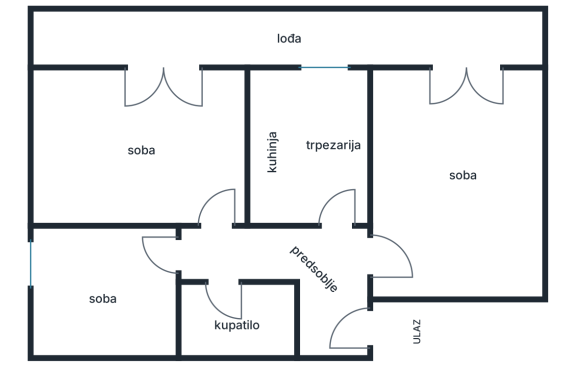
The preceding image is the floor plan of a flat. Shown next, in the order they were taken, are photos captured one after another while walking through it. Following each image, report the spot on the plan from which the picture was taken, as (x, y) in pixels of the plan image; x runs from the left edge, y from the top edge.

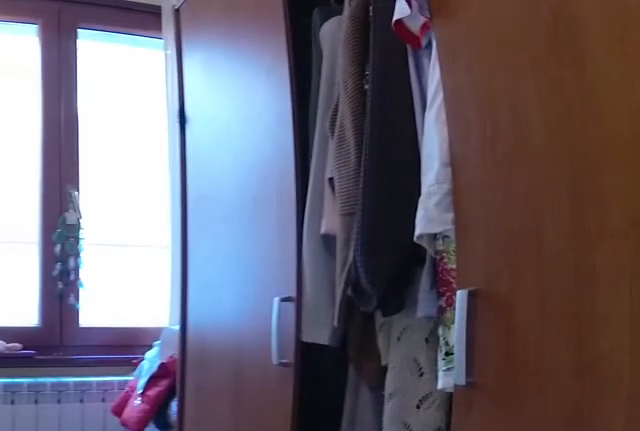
(153, 253)
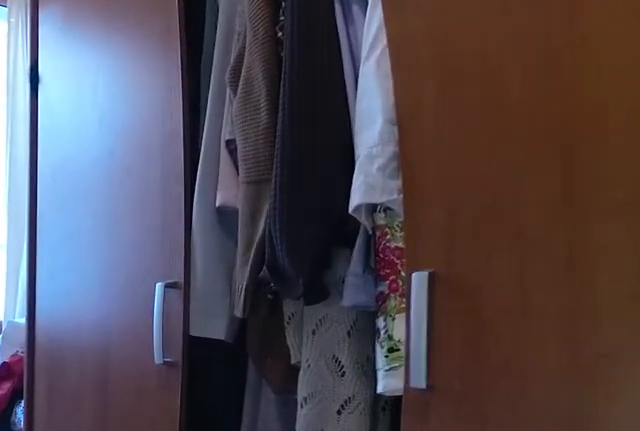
(140, 254)
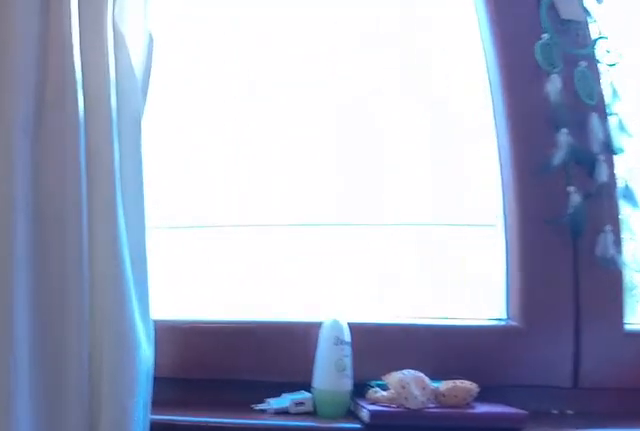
(93, 253)
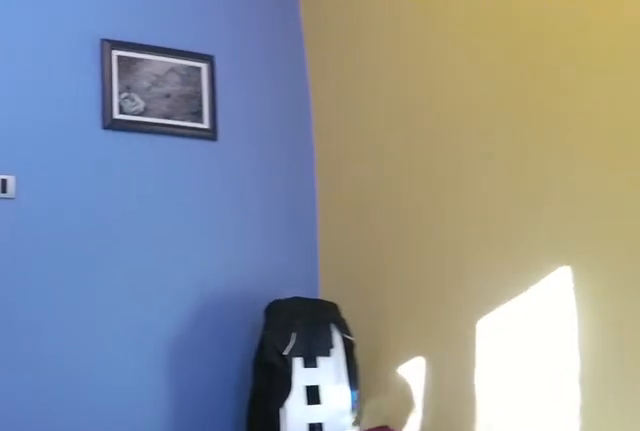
(78, 253)
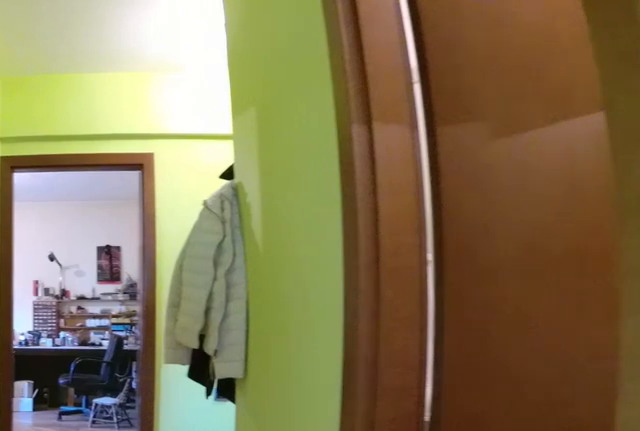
(185, 254)
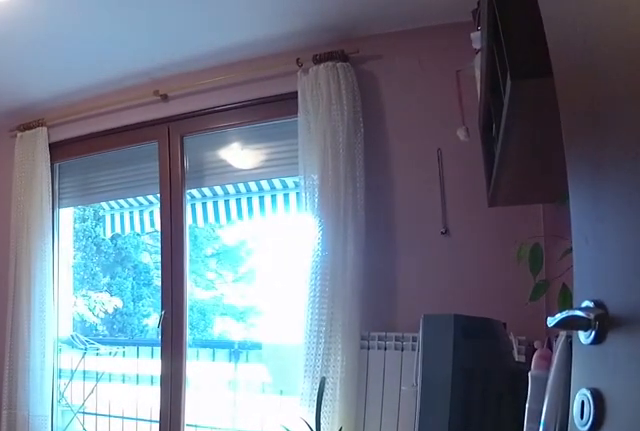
(204, 236)
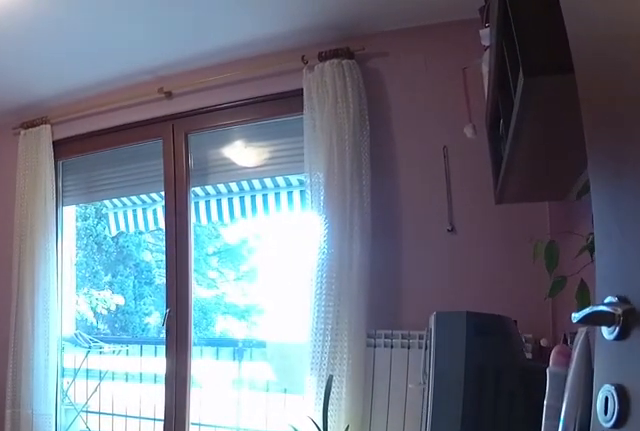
(204, 236)
